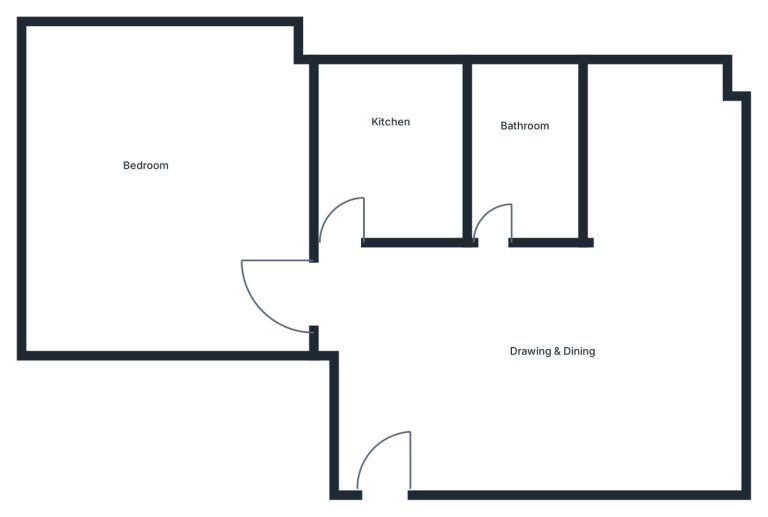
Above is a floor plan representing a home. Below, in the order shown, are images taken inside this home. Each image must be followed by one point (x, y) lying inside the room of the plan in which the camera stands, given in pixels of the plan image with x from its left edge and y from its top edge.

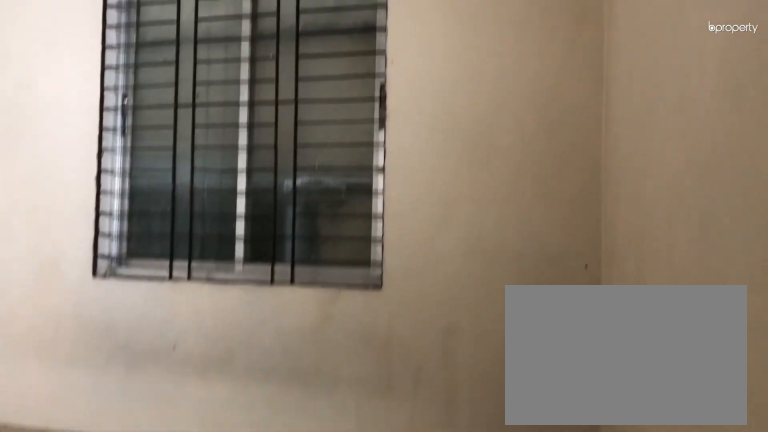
(115, 182)
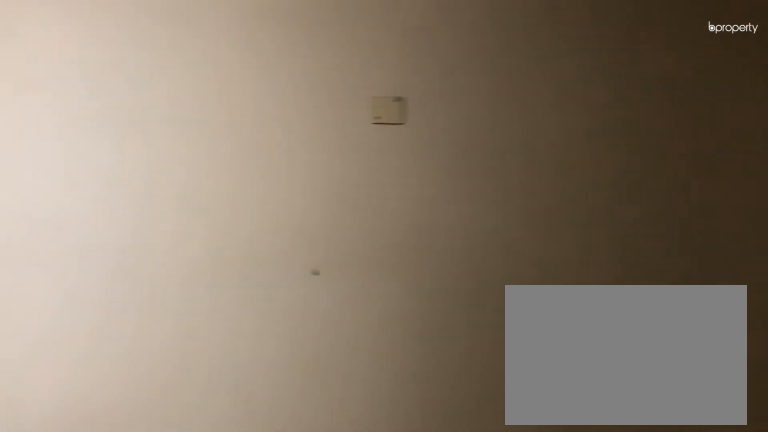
(115, 182)
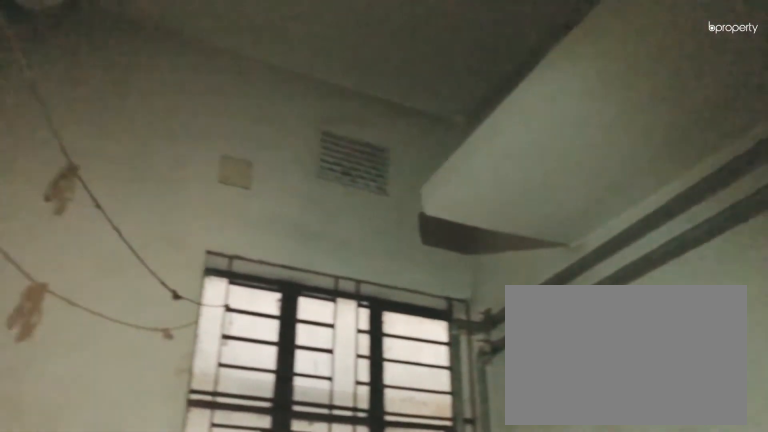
(395, 146)
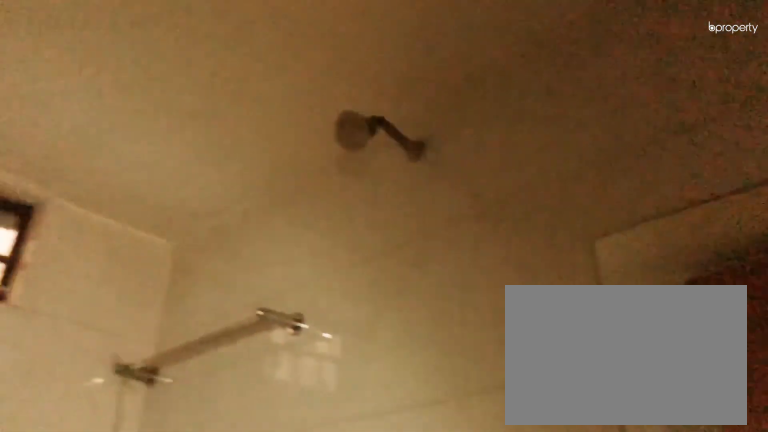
(519, 142)
